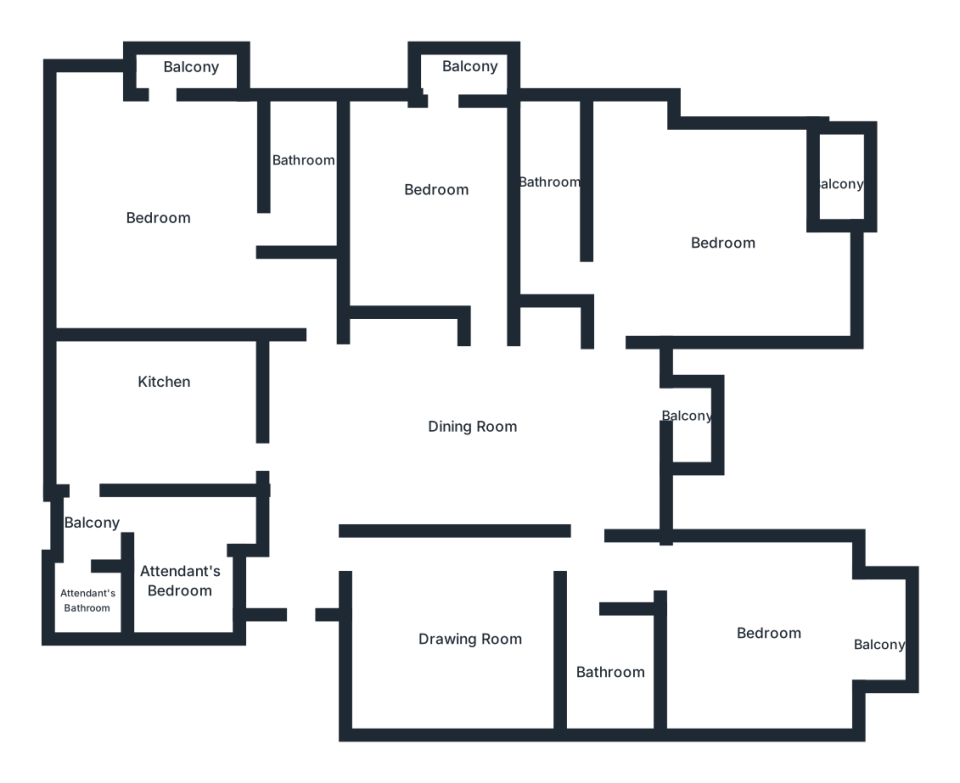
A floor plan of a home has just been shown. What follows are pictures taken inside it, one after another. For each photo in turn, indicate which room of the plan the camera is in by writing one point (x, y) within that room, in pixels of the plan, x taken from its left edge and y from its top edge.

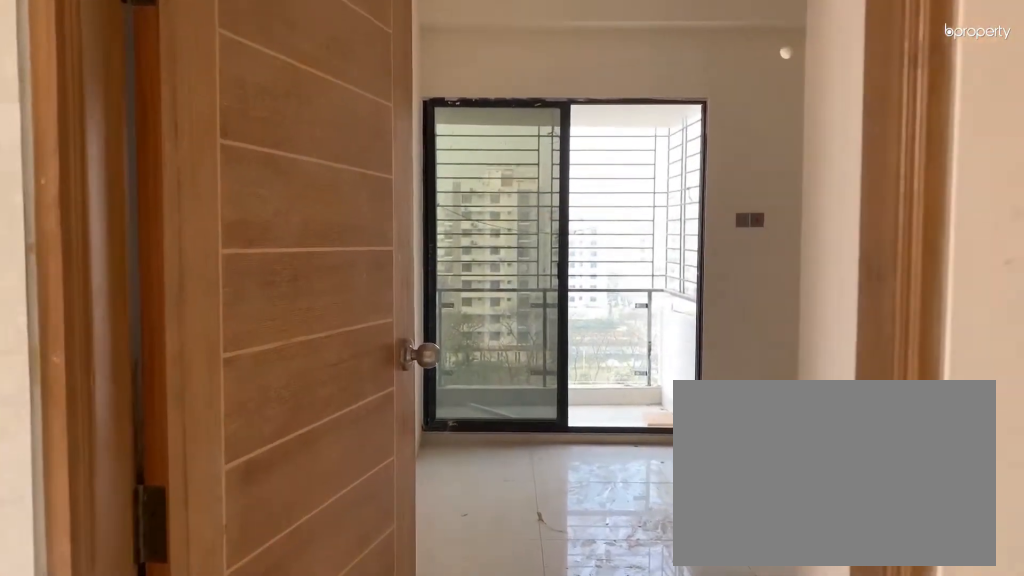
(473, 313)
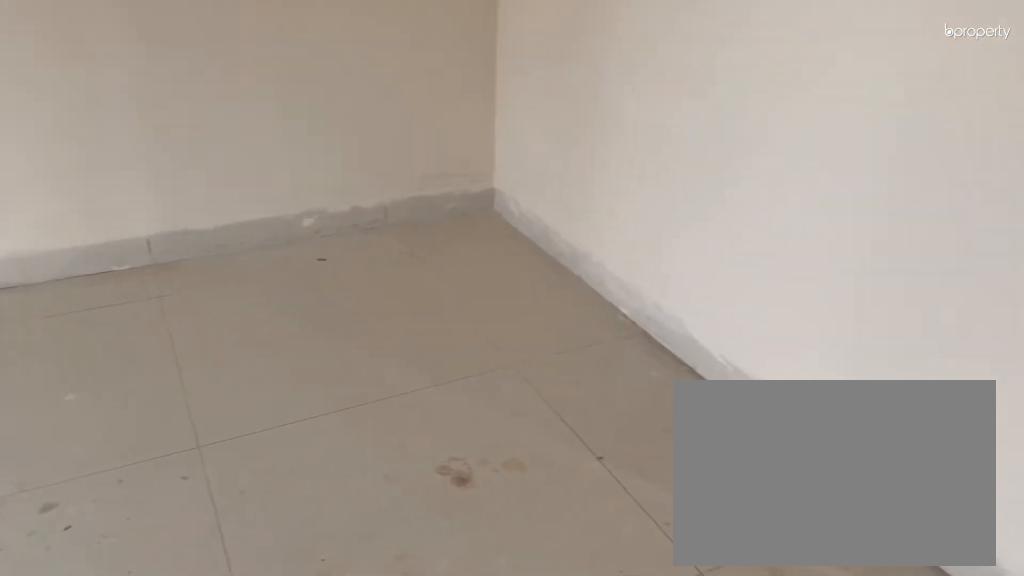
(436, 199)
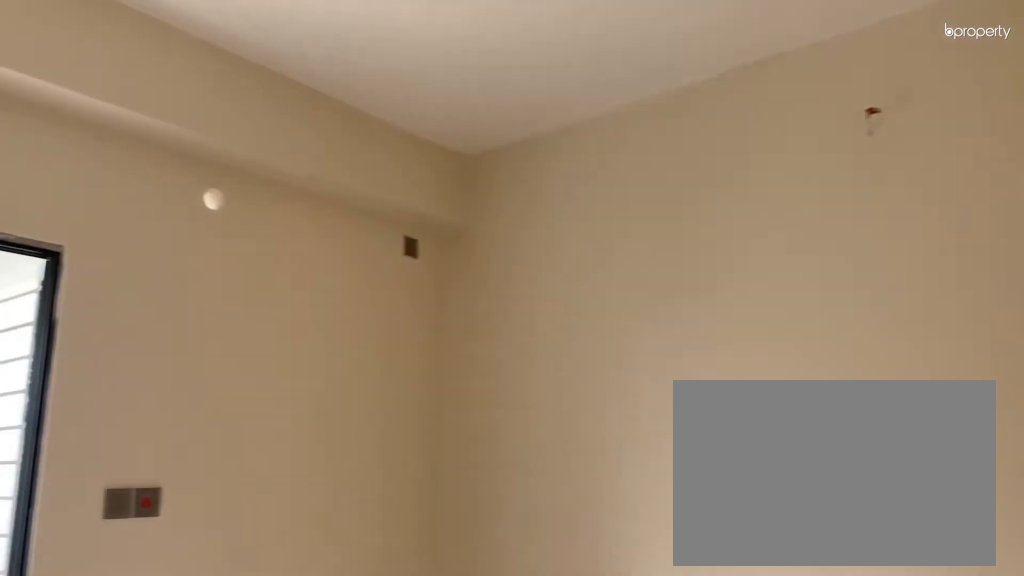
(436, 199)
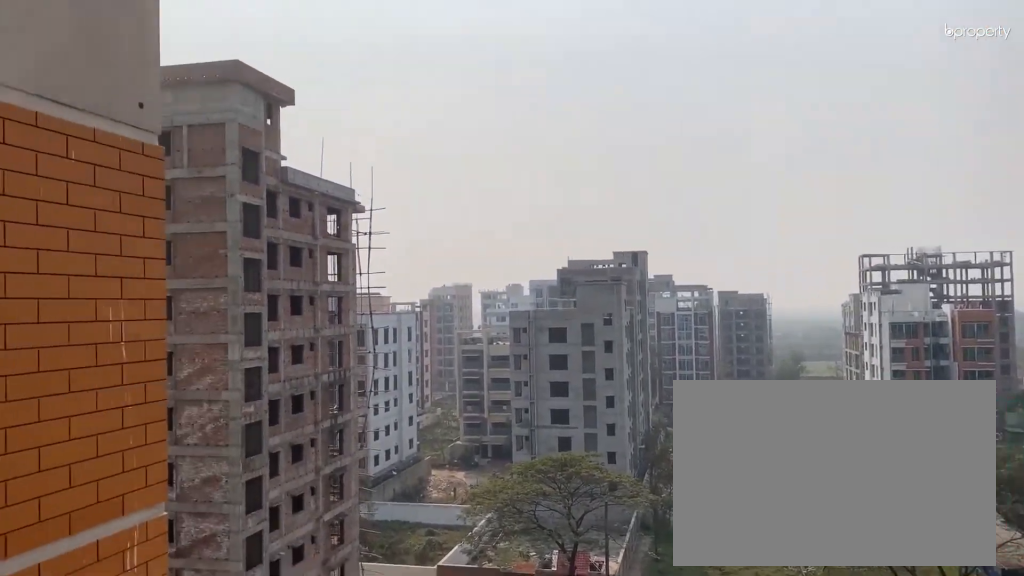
(695, 428)
